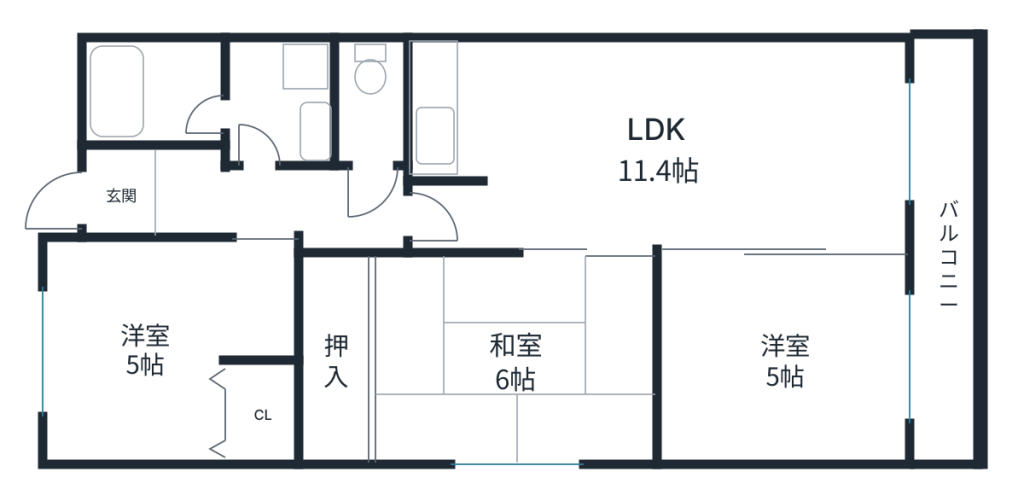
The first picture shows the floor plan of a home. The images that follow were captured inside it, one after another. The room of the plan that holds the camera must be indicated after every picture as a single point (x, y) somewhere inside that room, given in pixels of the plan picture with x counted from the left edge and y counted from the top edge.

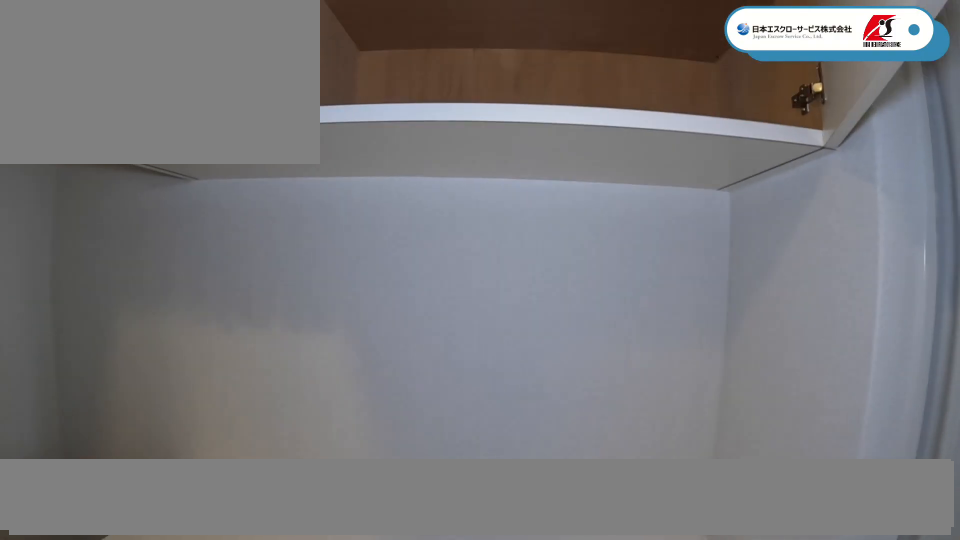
(124, 192)
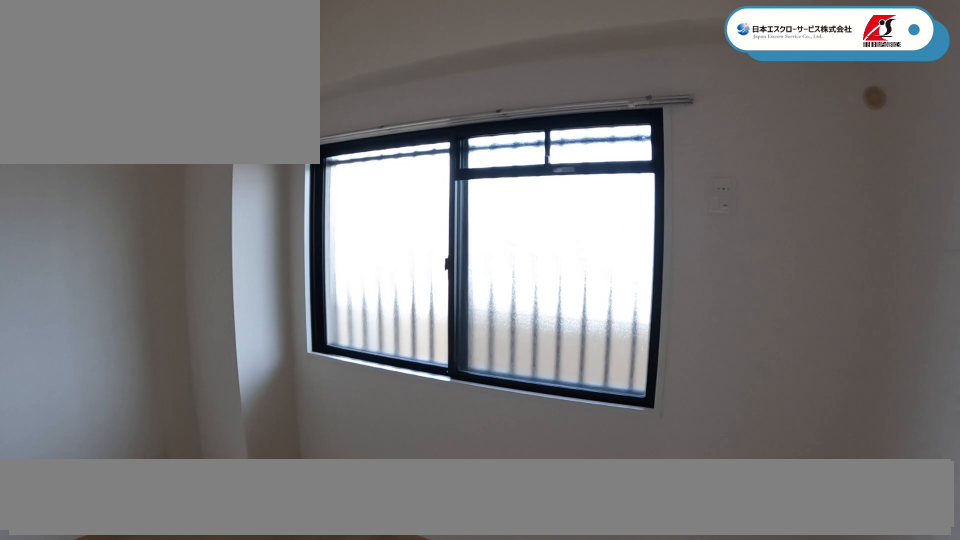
(163, 351)
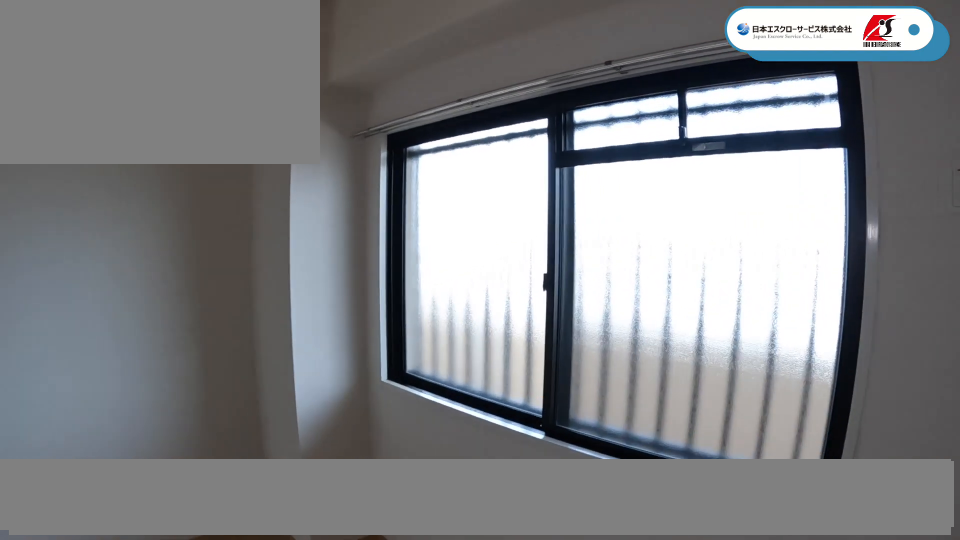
(163, 351)
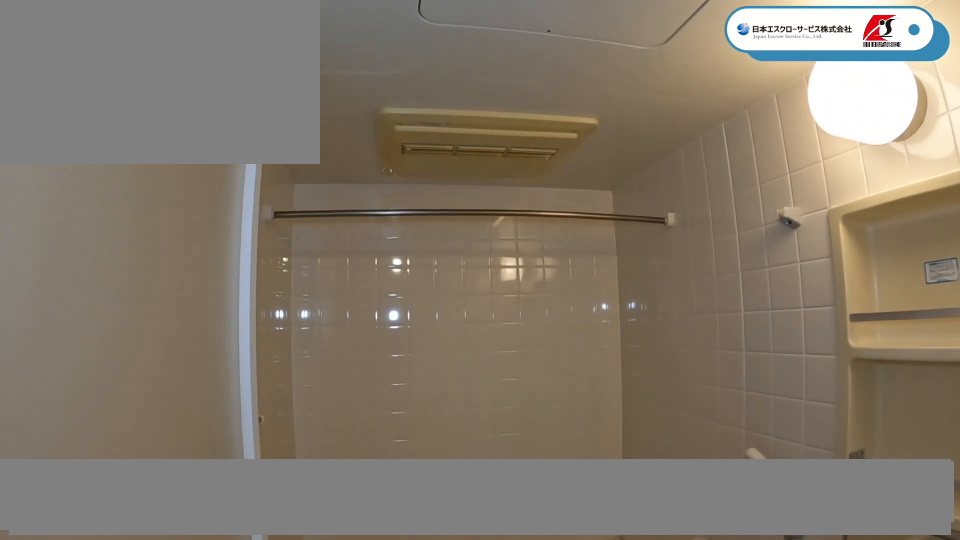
(245, 106)
